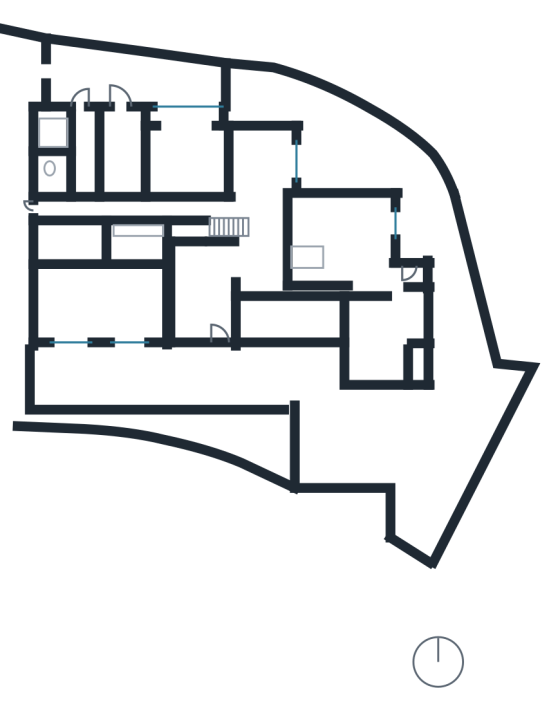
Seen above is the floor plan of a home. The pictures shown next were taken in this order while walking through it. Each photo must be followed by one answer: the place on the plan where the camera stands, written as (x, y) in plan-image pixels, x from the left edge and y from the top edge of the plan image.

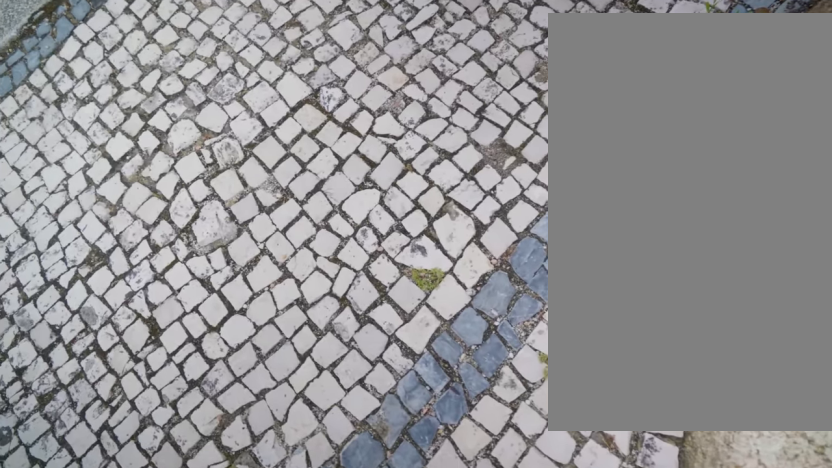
(310, 486)
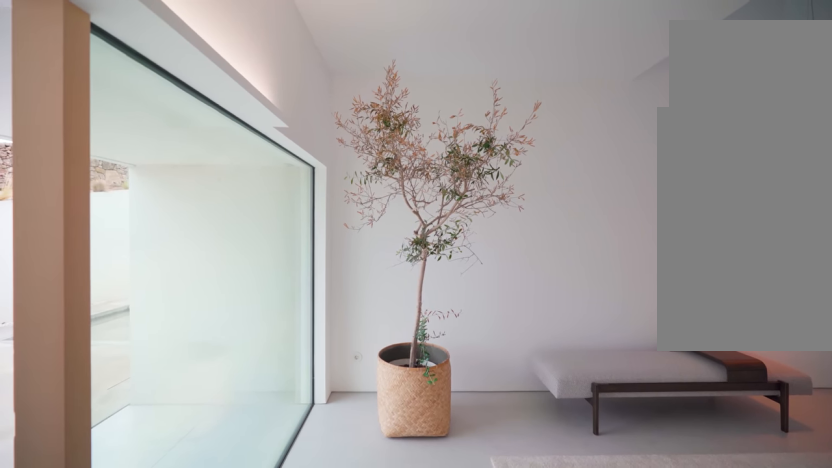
(219, 328)
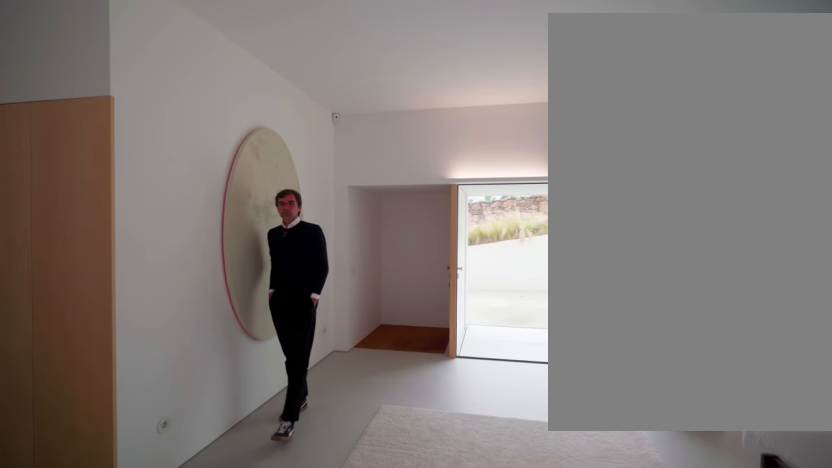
(191, 257)
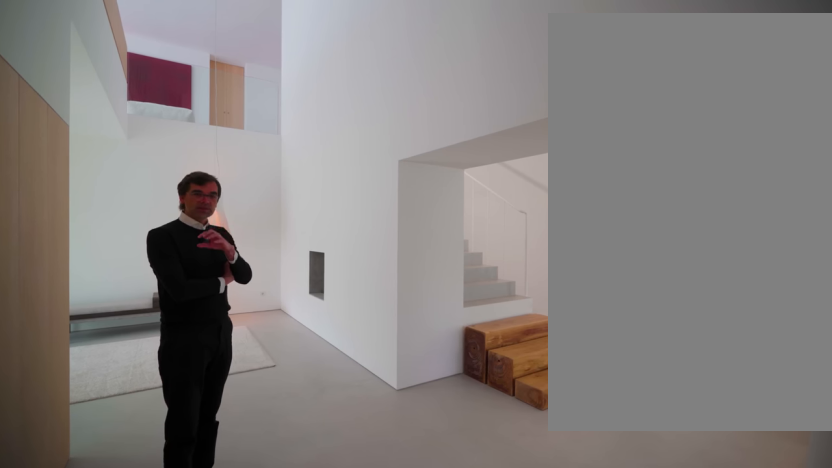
(274, 261)
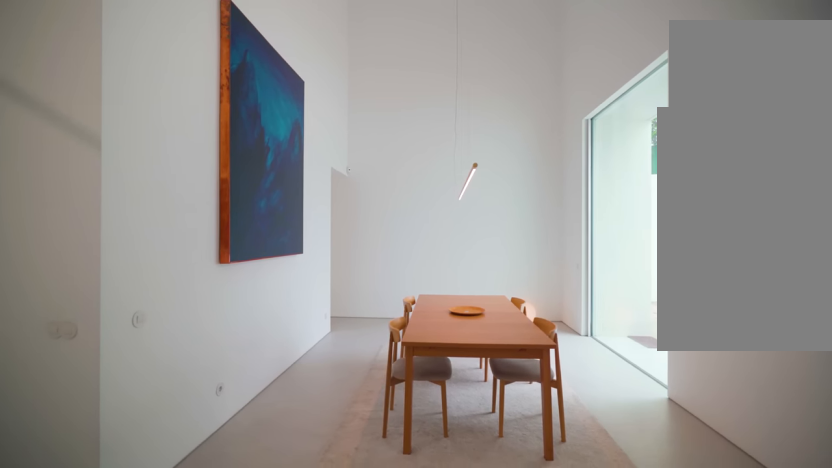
(273, 224)
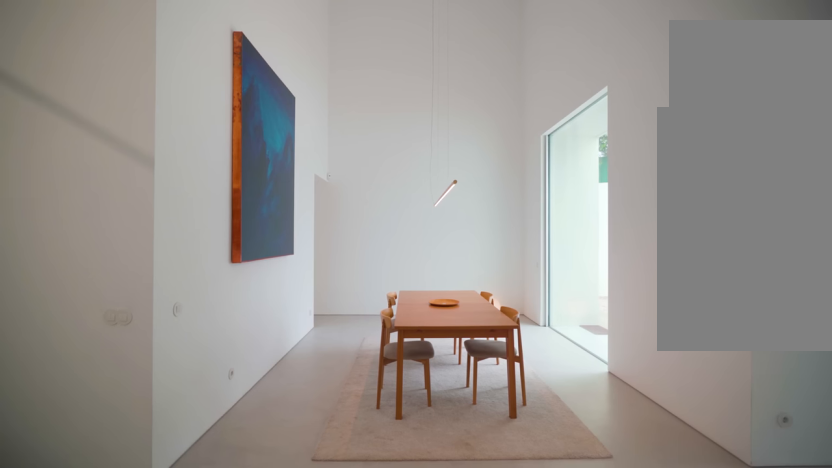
(263, 230)
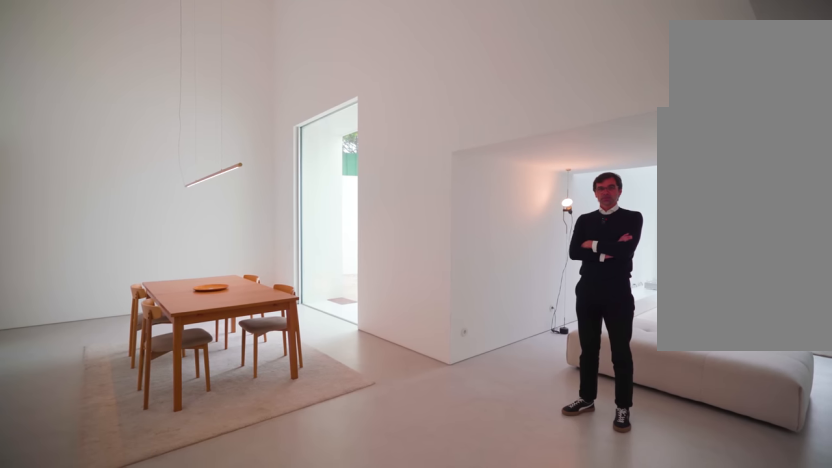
(256, 233)
